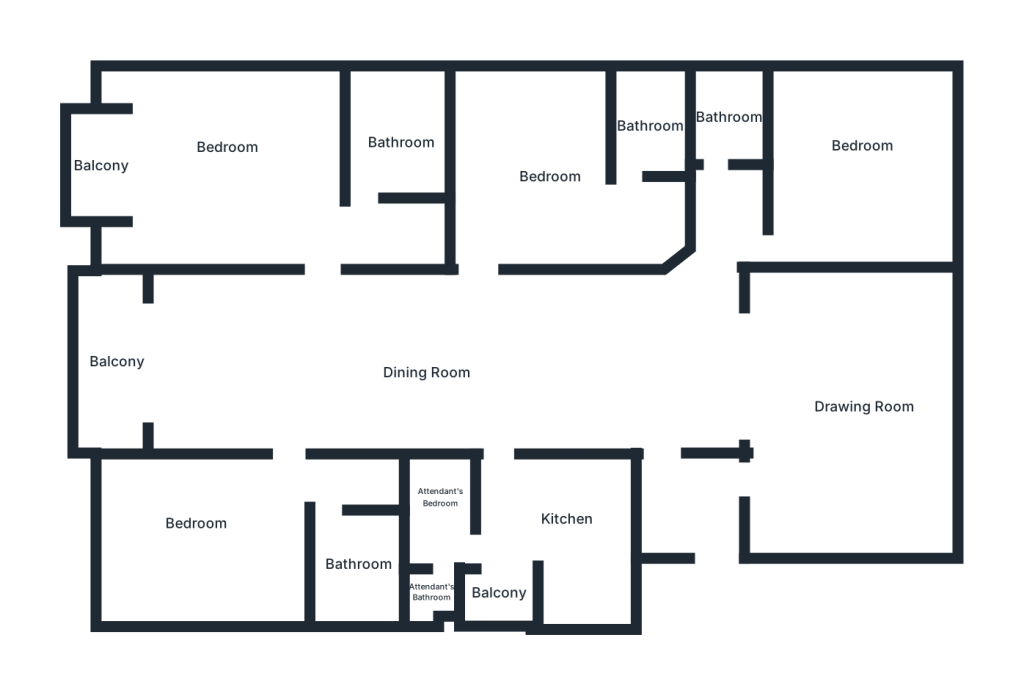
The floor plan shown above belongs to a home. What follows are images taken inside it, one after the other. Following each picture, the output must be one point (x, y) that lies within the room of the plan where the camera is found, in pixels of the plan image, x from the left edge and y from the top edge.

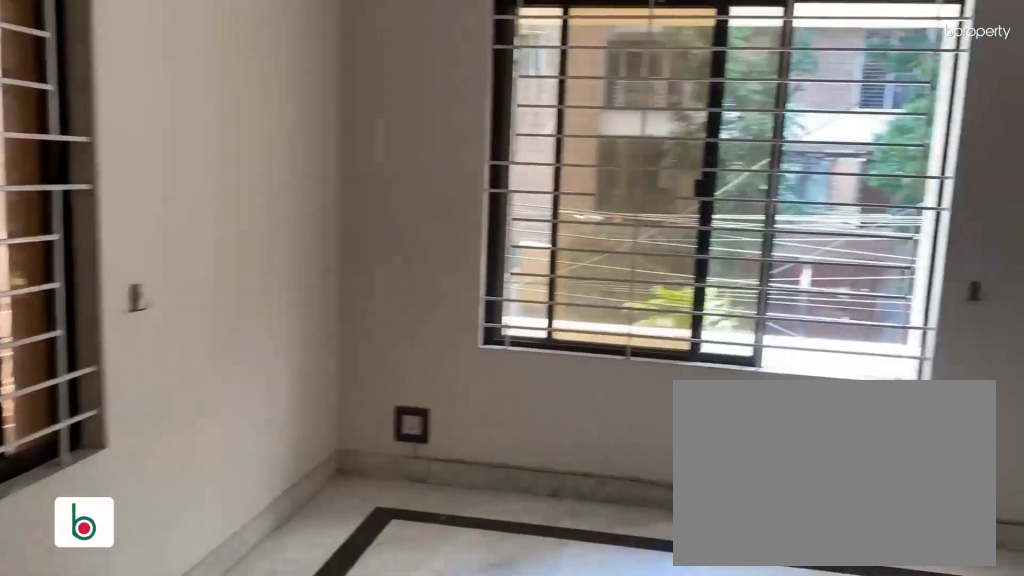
(202, 538)
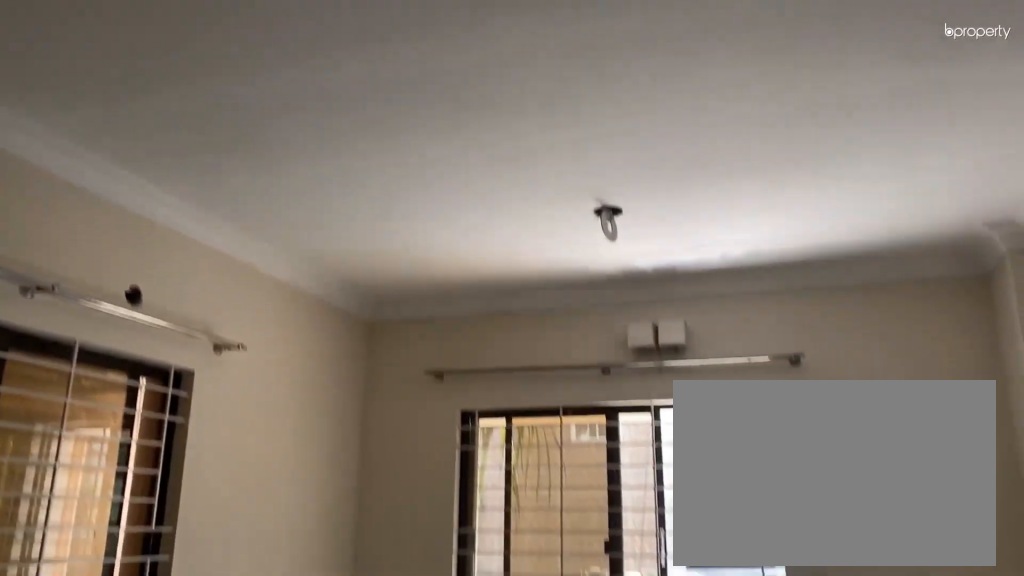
(213, 529)
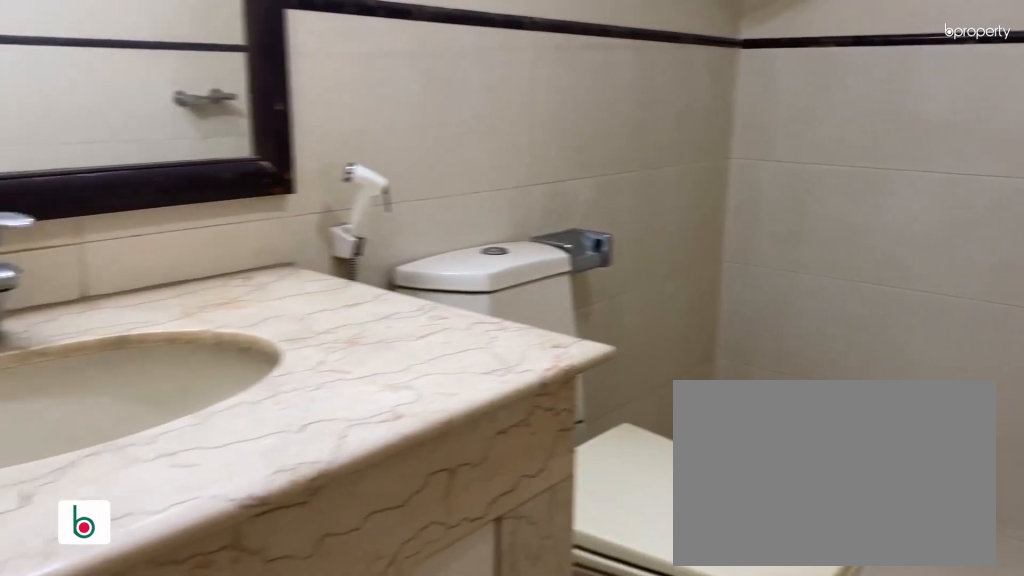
(354, 565)
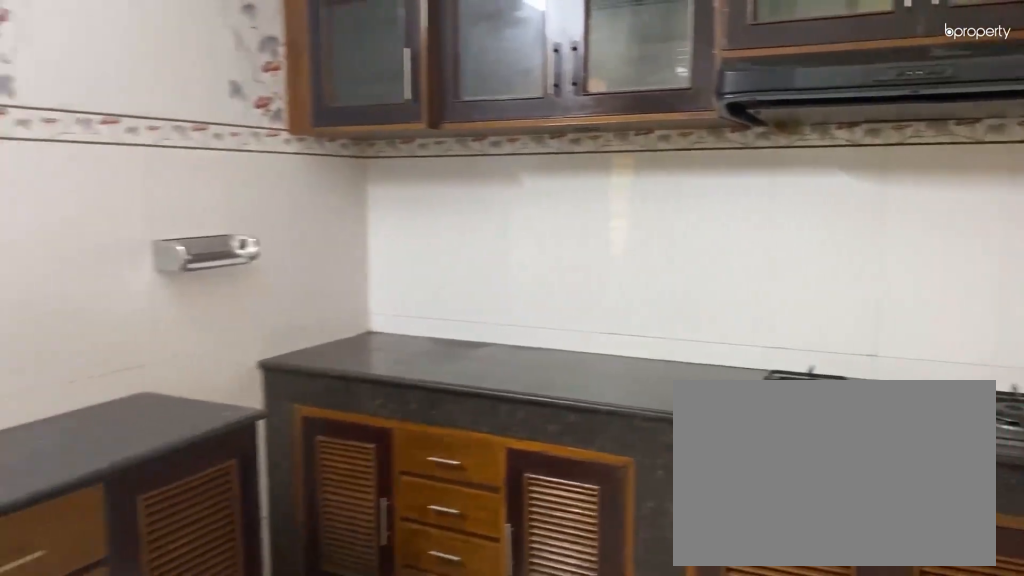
(569, 539)
